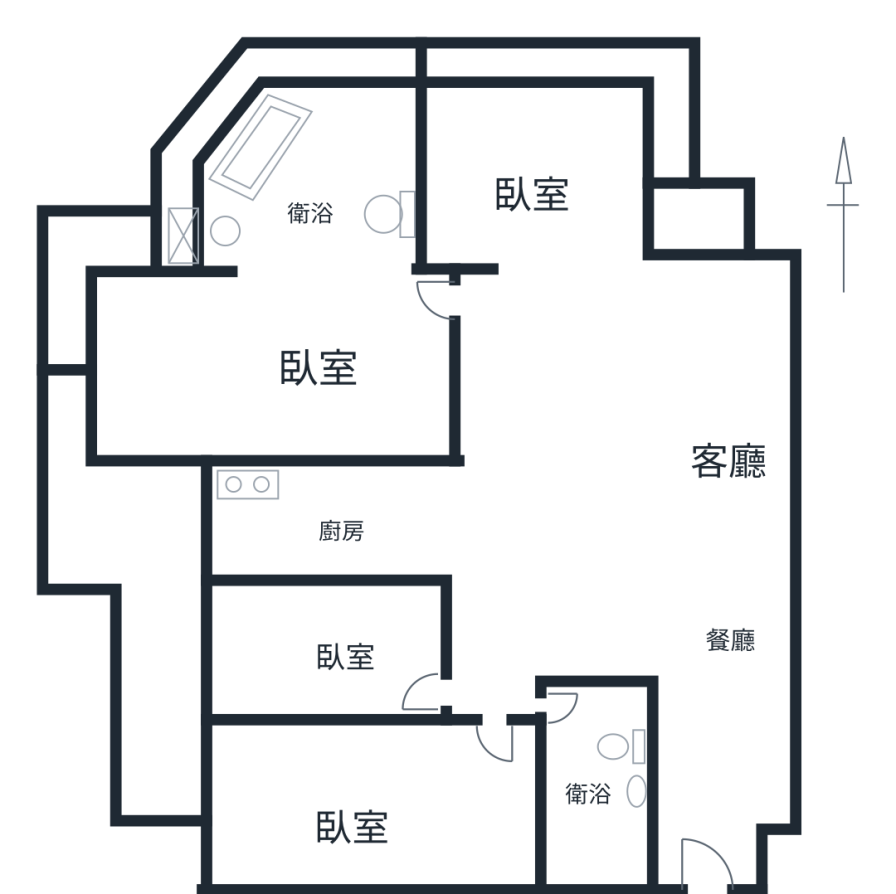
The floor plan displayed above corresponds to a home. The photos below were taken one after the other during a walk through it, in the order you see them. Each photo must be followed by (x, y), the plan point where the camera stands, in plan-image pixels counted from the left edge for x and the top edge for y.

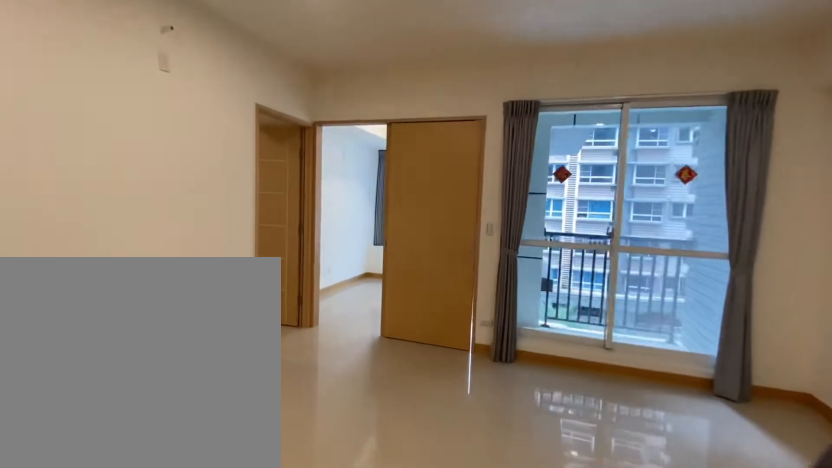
(655, 353)
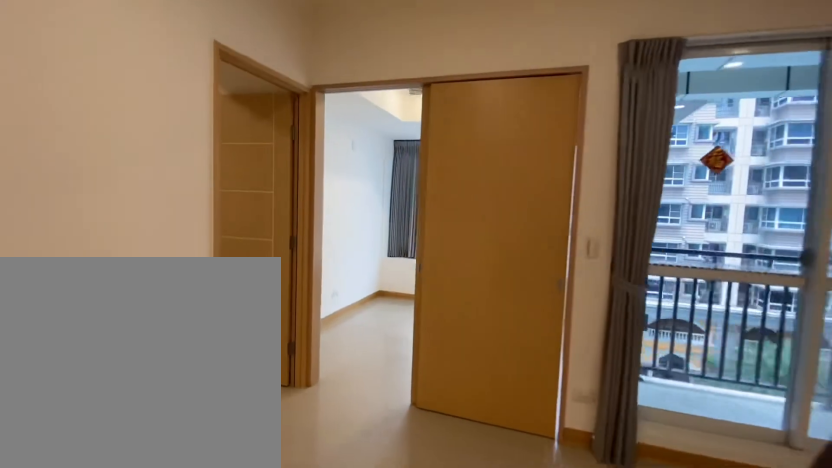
(657, 382)
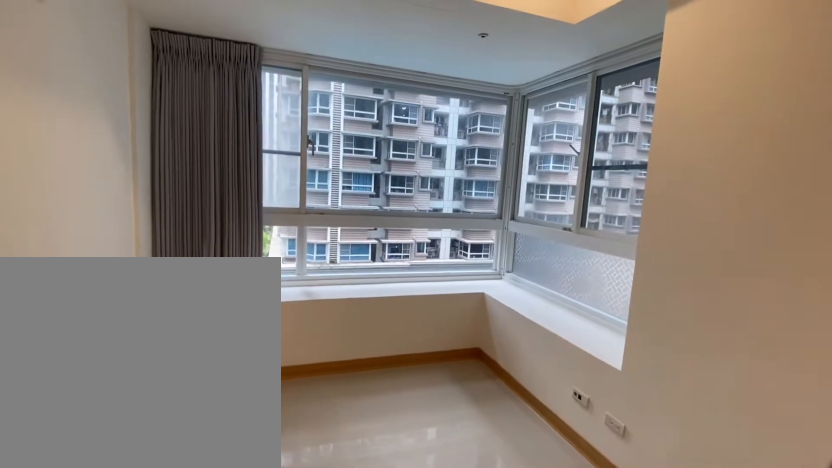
(528, 199)
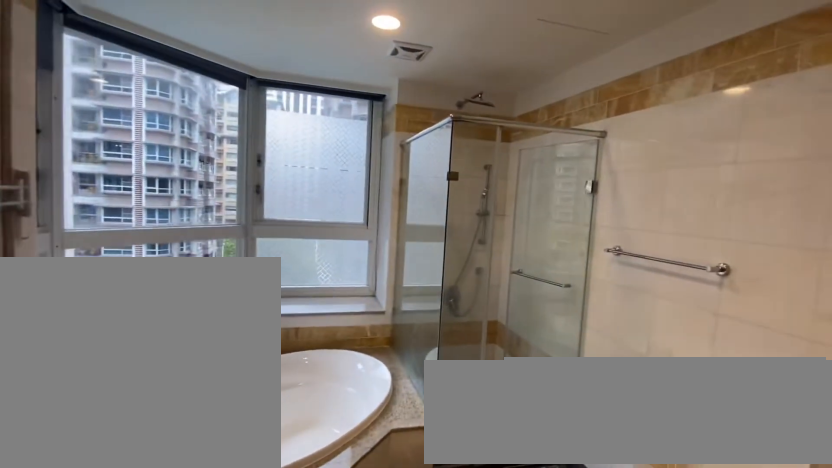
(308, 166)
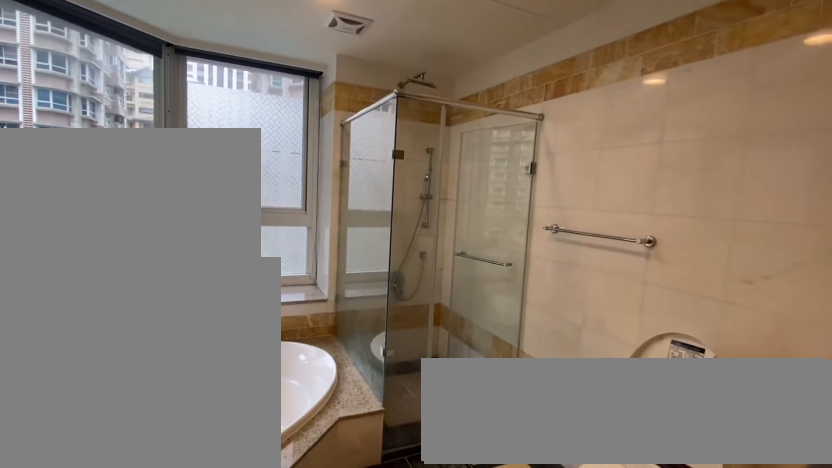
(309, 166)
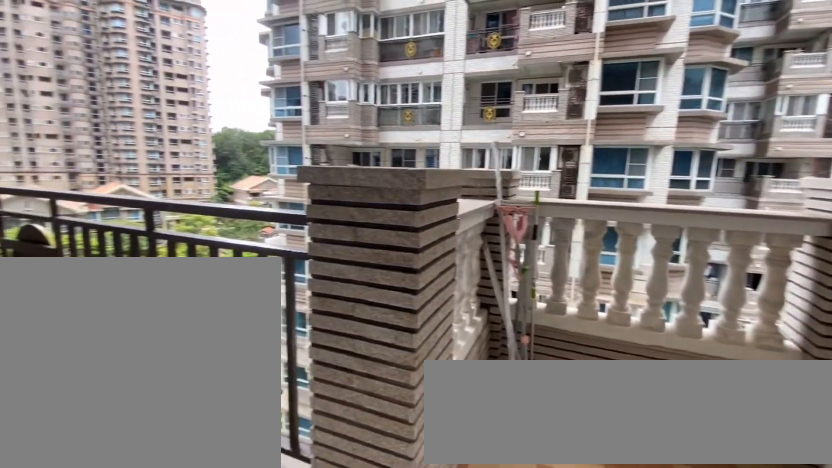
(144, 569)
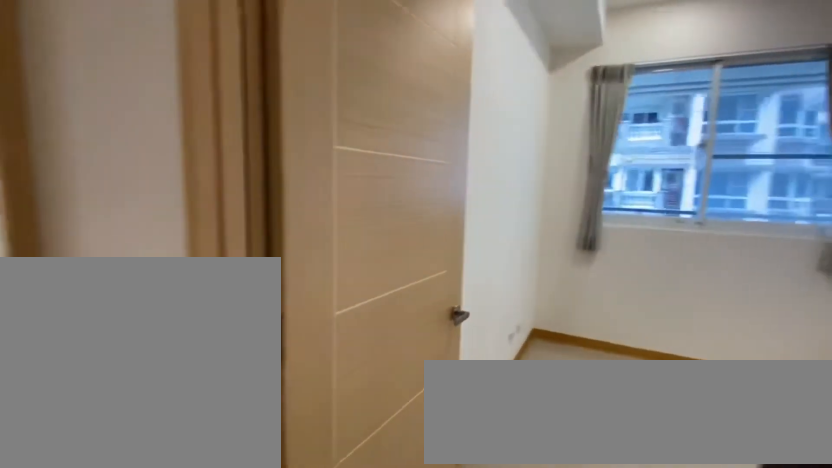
(357, 581)
